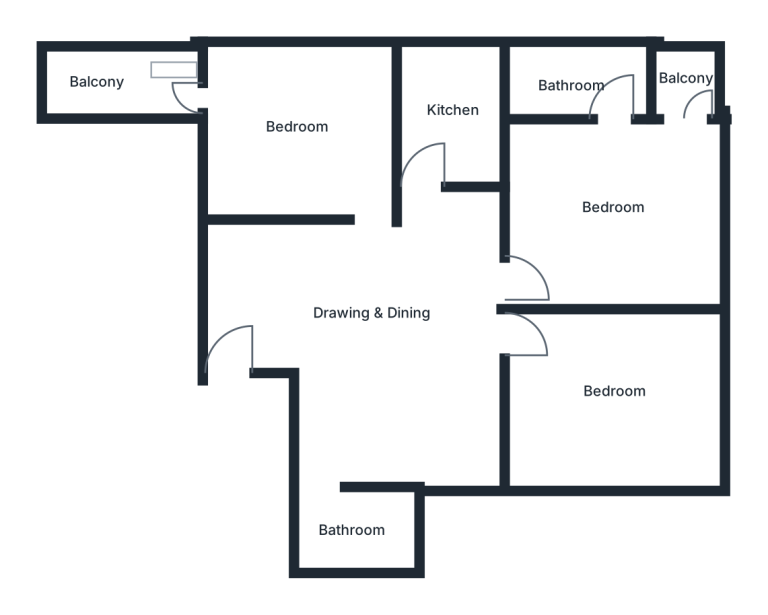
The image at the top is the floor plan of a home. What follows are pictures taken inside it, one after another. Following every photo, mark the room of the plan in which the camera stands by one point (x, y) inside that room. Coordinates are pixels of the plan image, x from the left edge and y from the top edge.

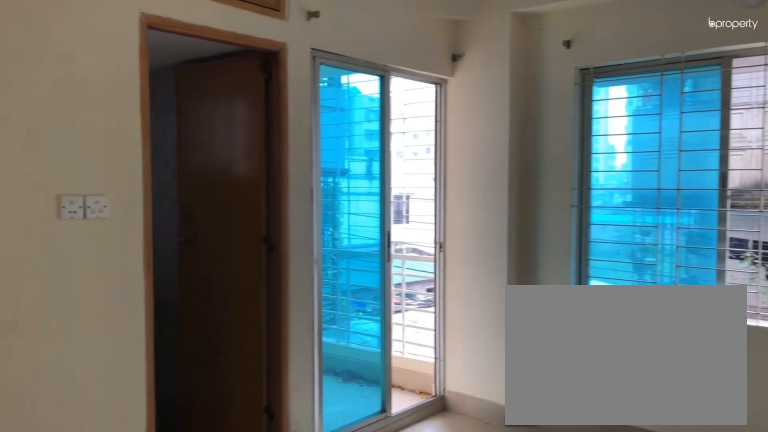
(616, 205)
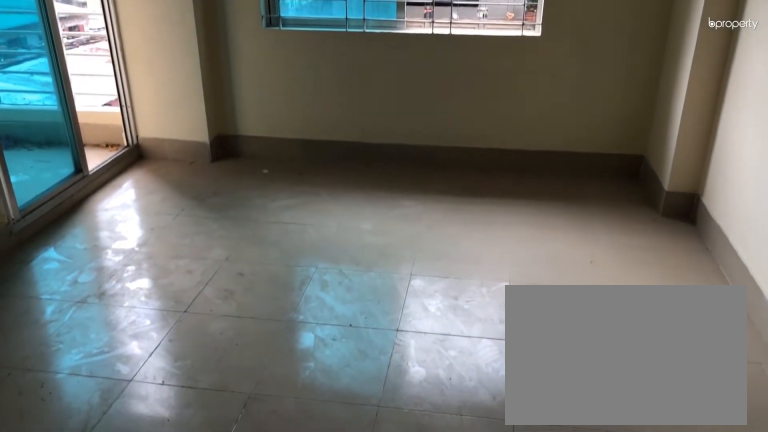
(616, 205)
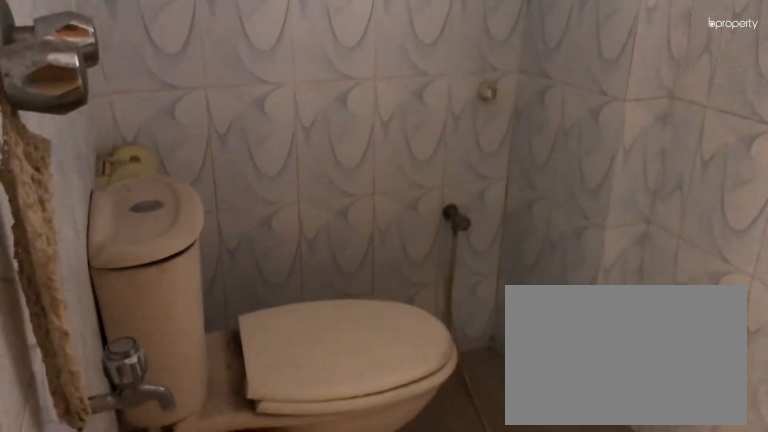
(570, 88)
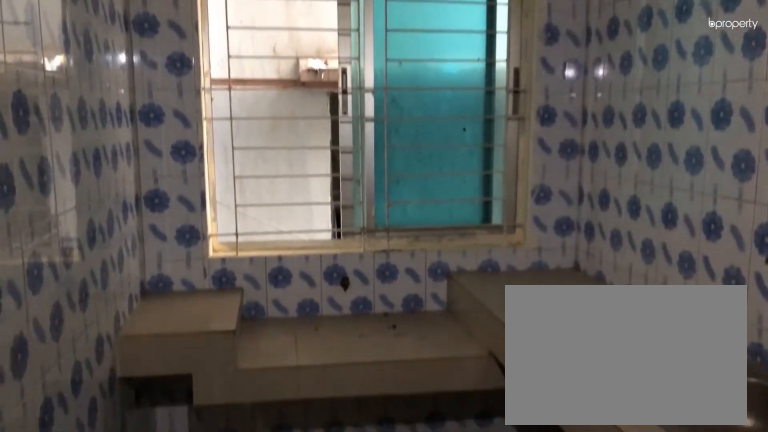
(453, 105)
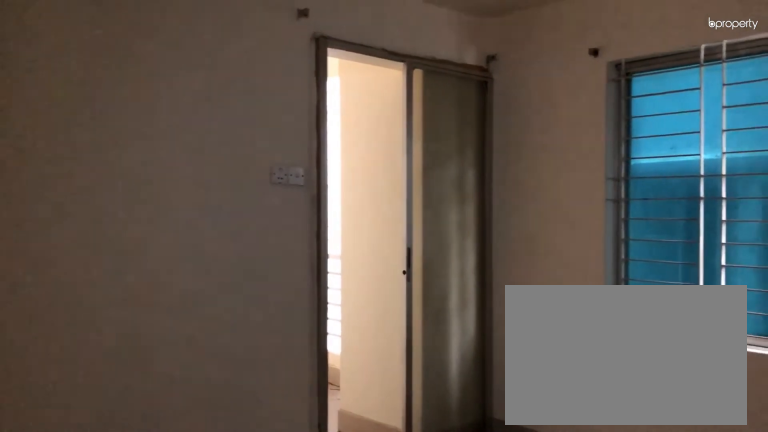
(295, 126)
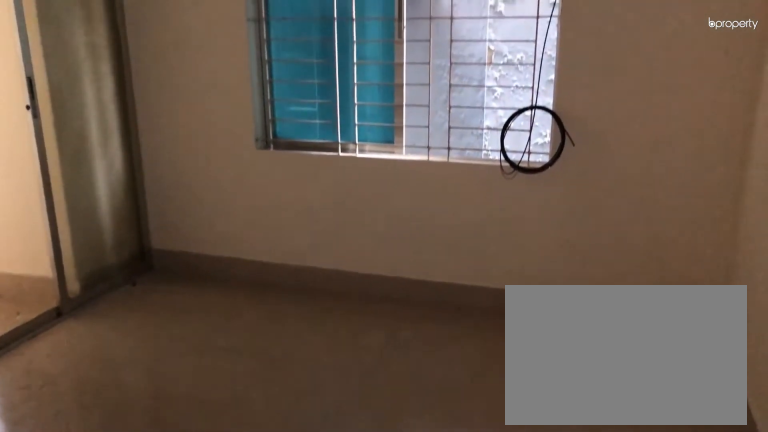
(295, 126)
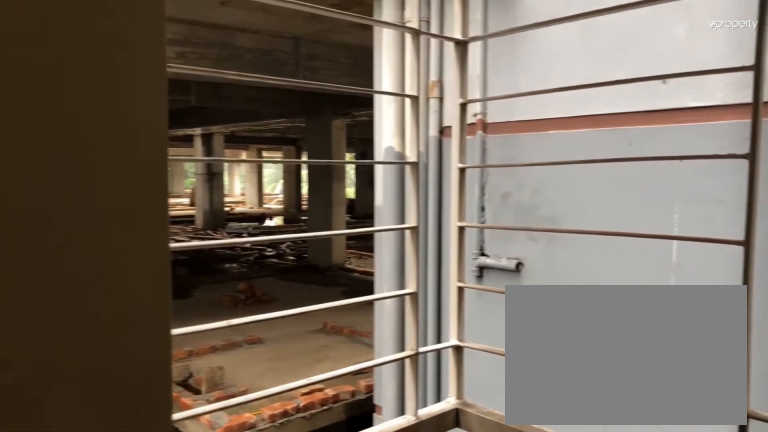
(98, 84)
